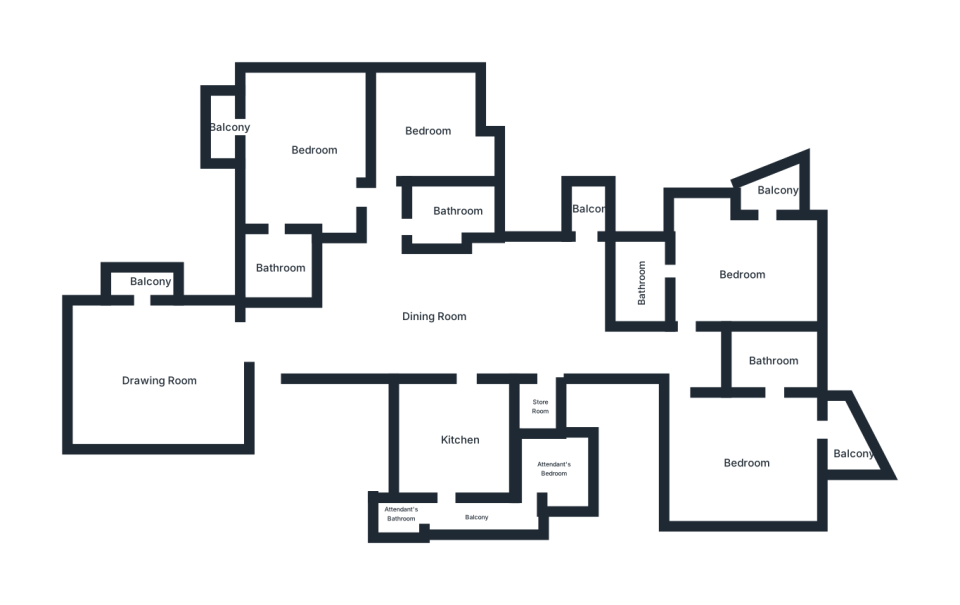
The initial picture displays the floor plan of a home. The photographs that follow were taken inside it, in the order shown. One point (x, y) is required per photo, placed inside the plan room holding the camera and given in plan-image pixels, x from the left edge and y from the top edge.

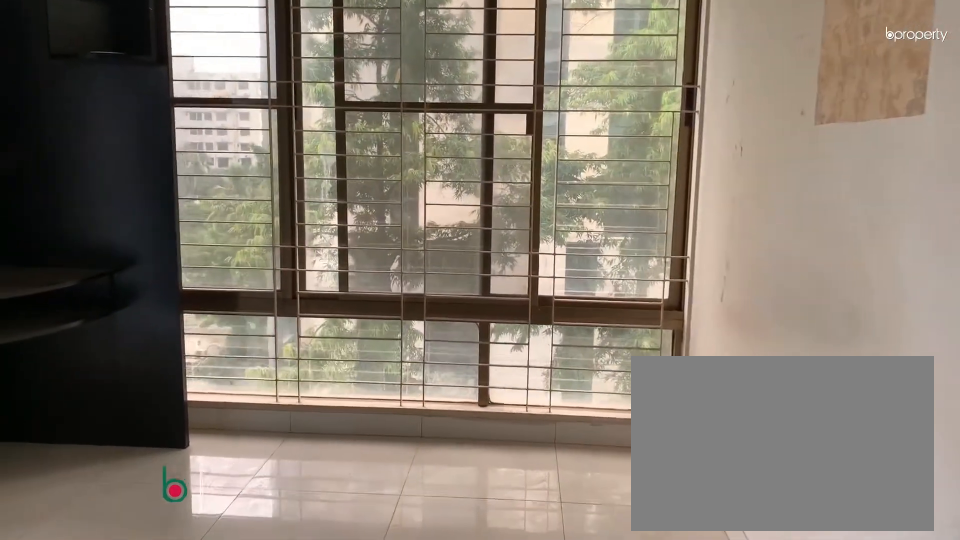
(316, 150)
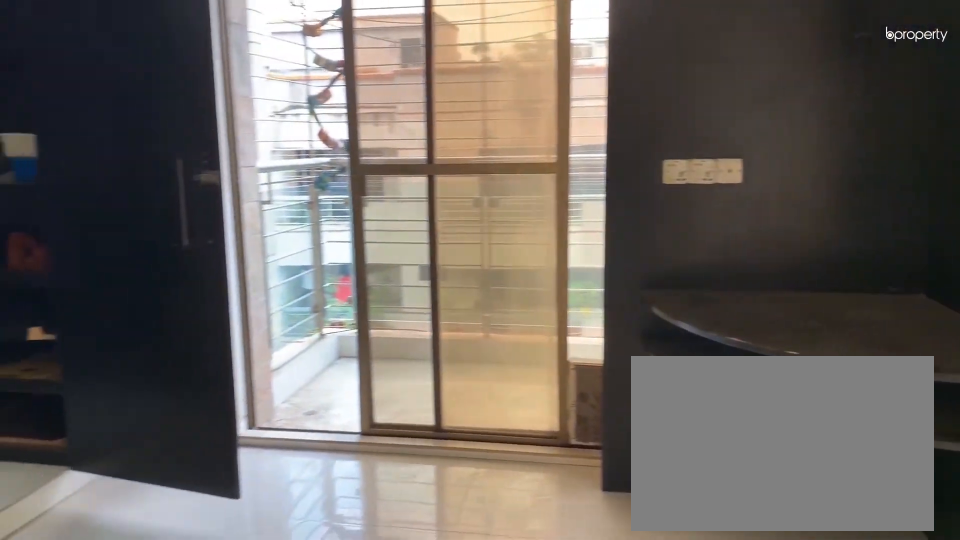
(315, 150)
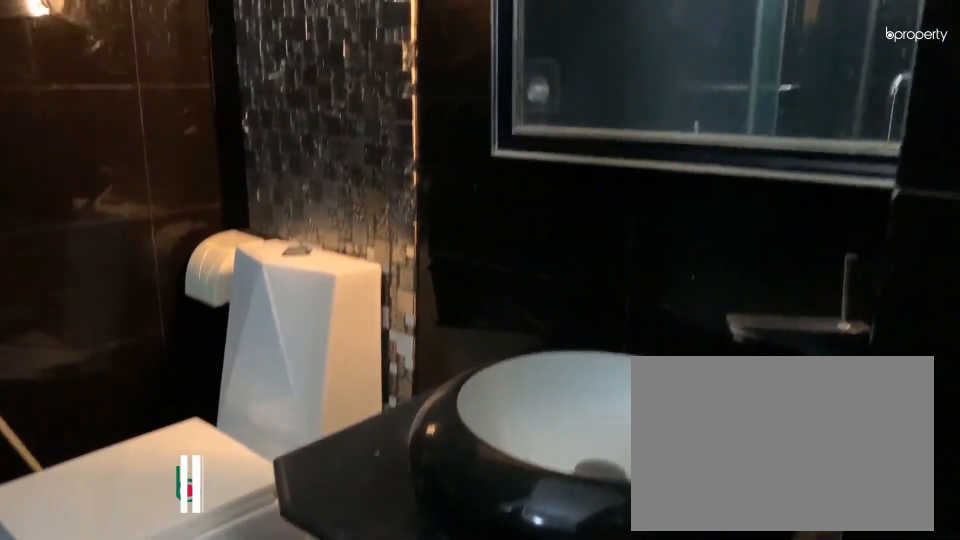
(279, 266)
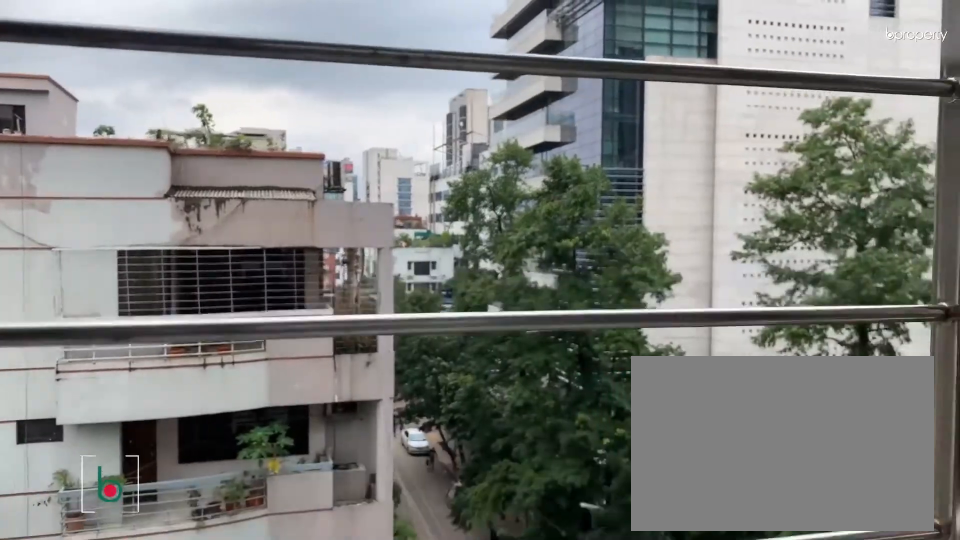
(228, 131)
